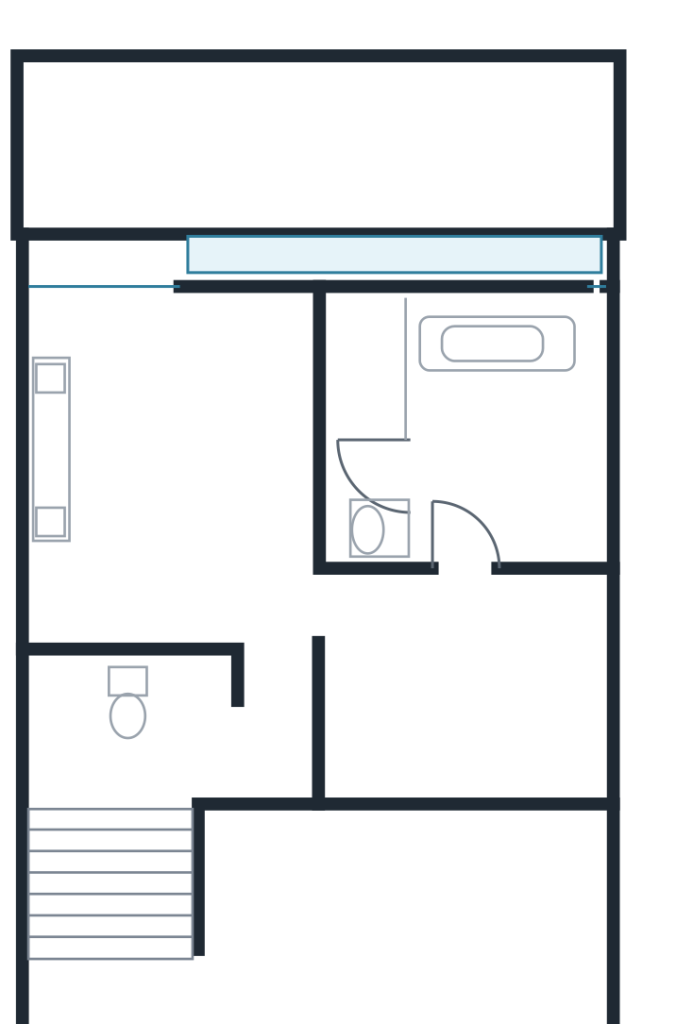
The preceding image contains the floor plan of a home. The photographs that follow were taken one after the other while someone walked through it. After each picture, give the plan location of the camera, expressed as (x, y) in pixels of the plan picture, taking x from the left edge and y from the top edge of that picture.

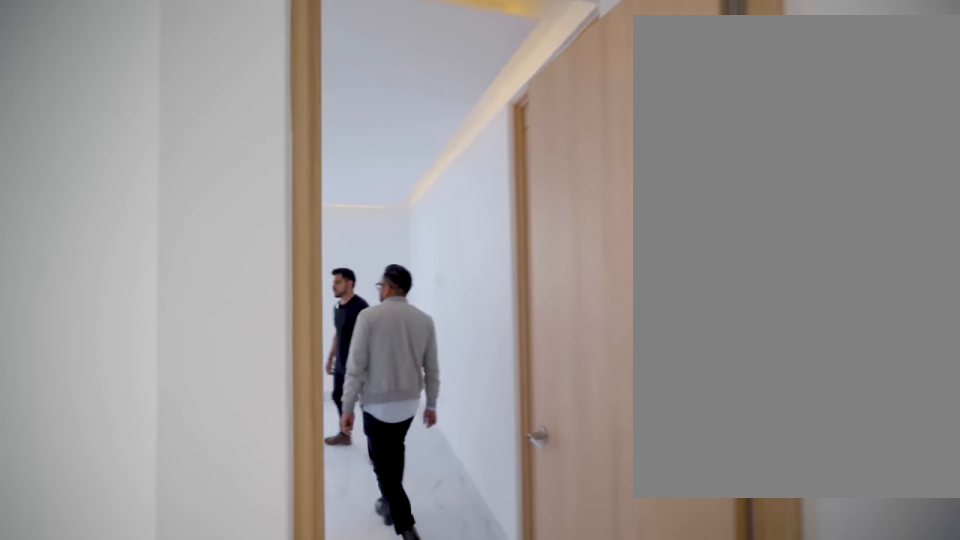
(183, 771)
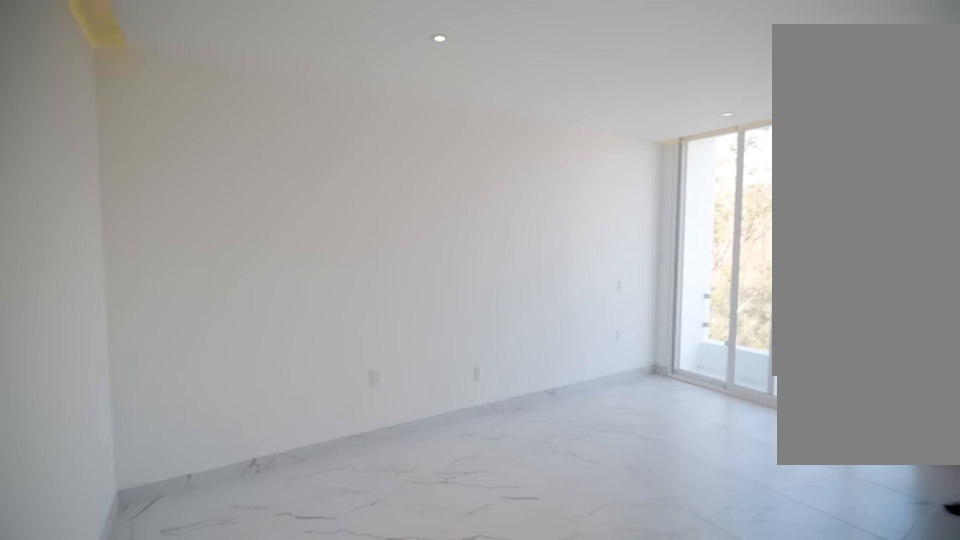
(272, 628)
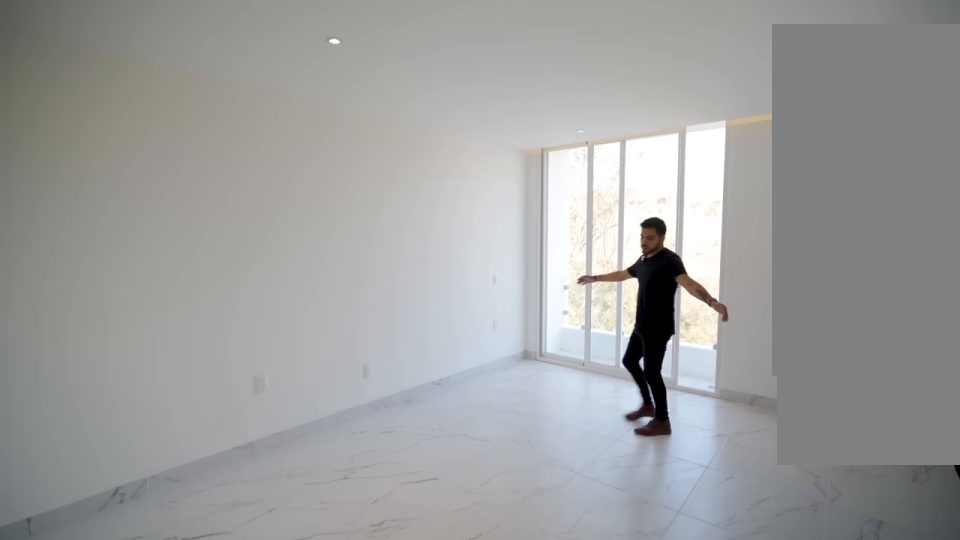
(271, 616)
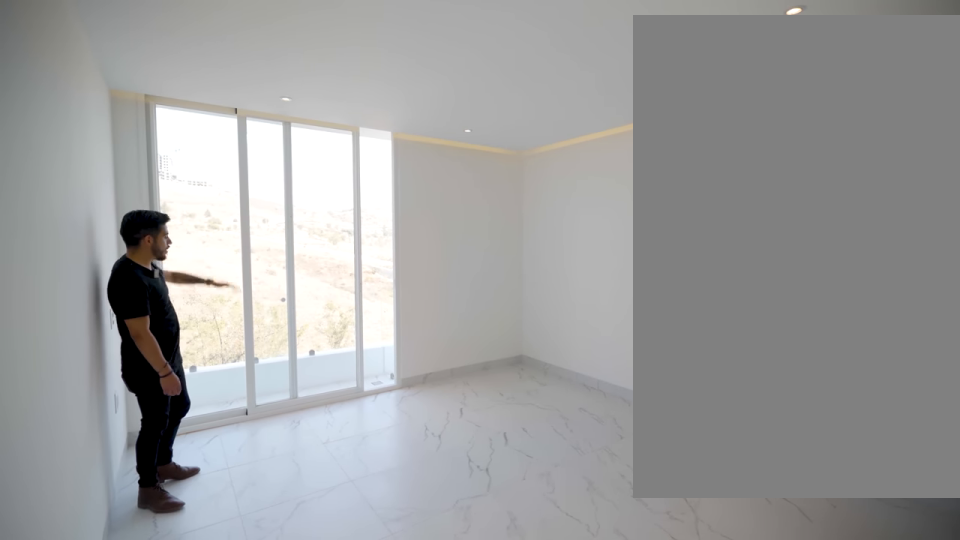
(104, 610)
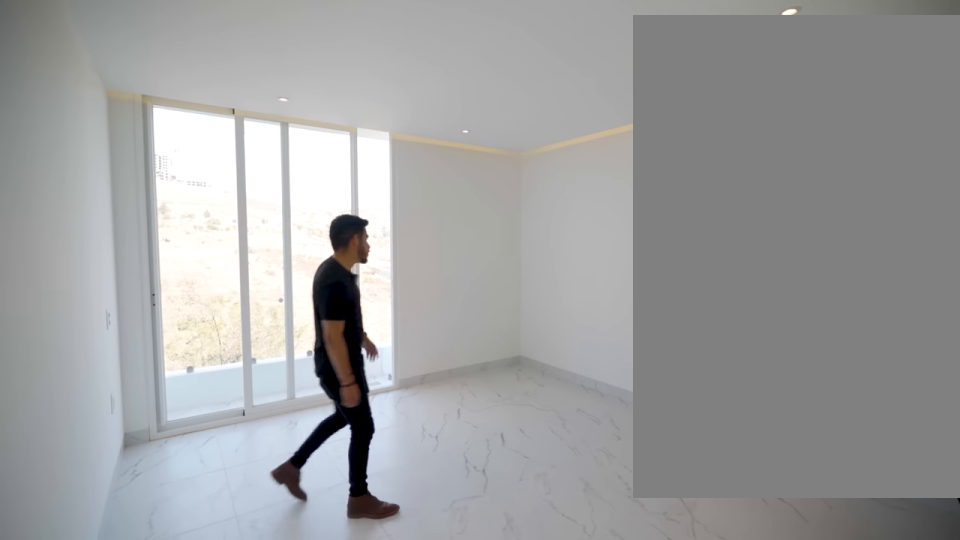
(104, 610)
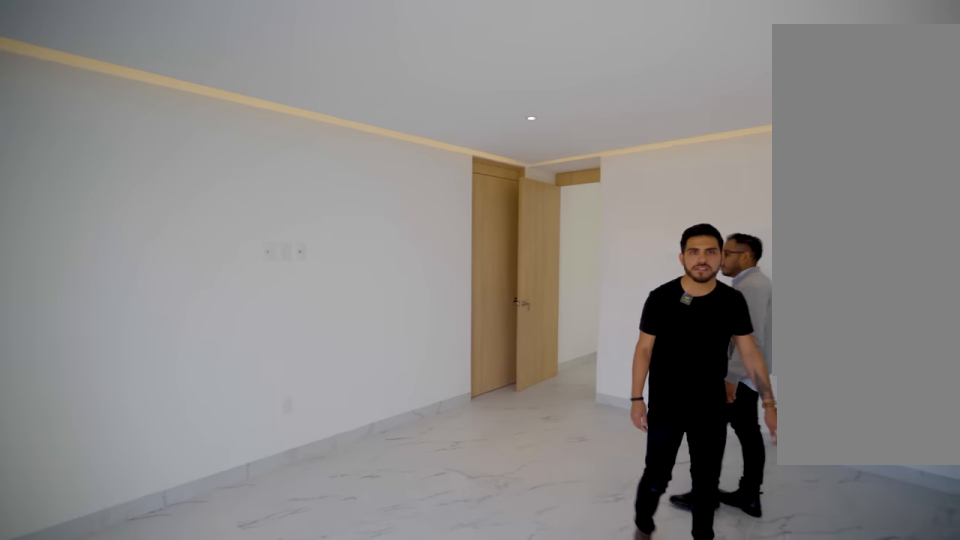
(88, 416)
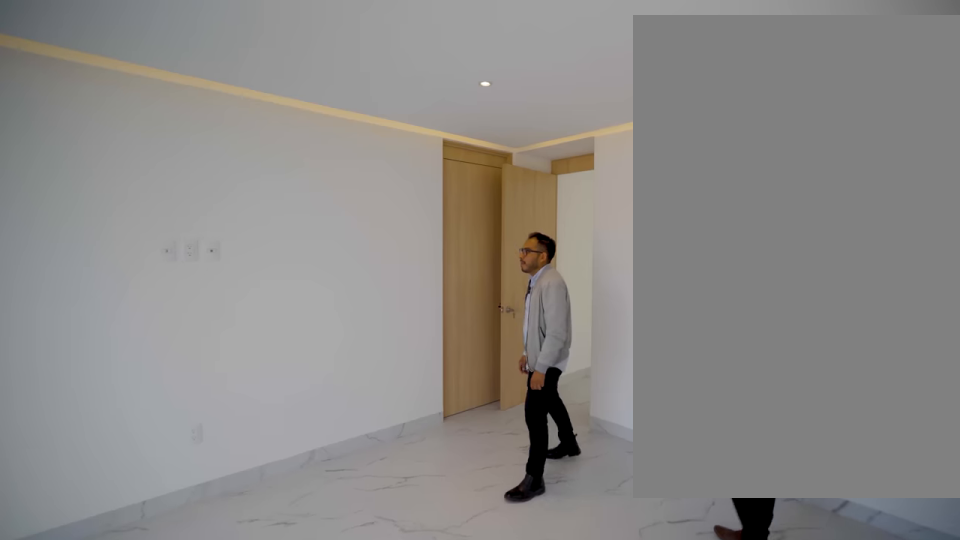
(94, 411)
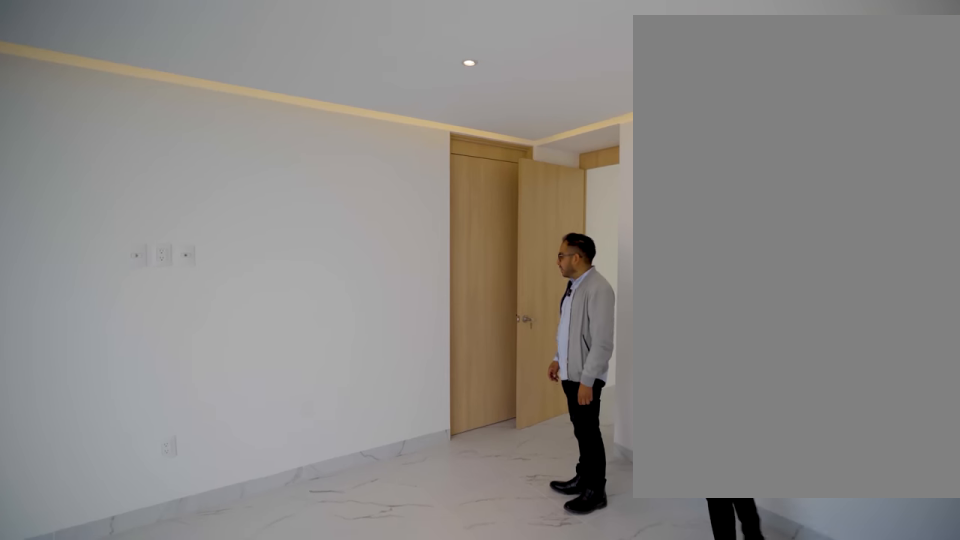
(94, 410)
